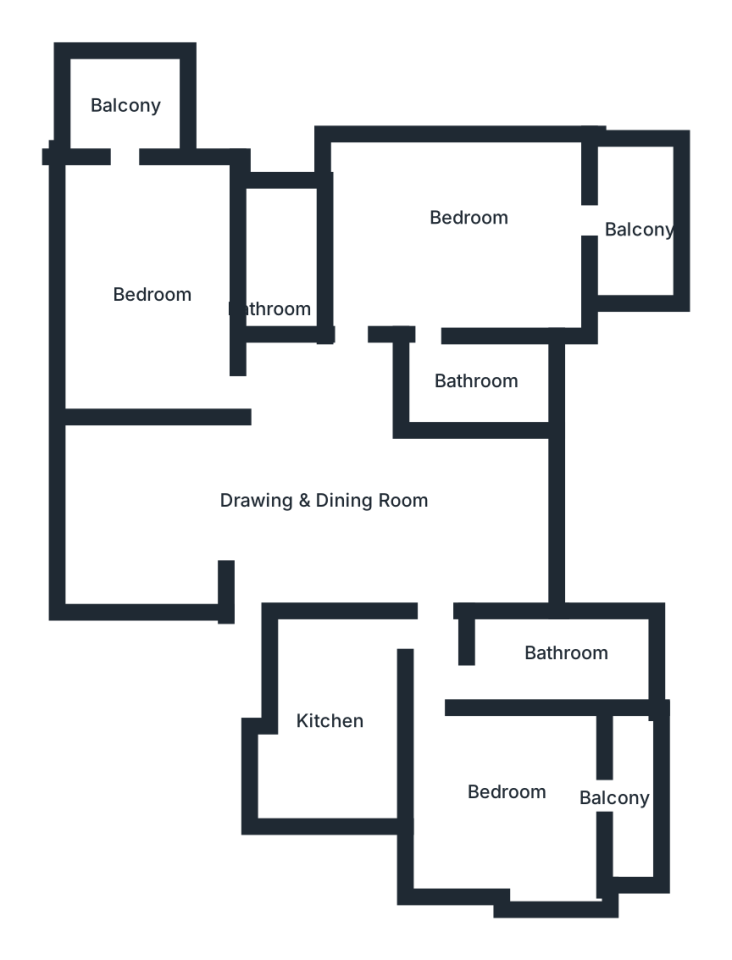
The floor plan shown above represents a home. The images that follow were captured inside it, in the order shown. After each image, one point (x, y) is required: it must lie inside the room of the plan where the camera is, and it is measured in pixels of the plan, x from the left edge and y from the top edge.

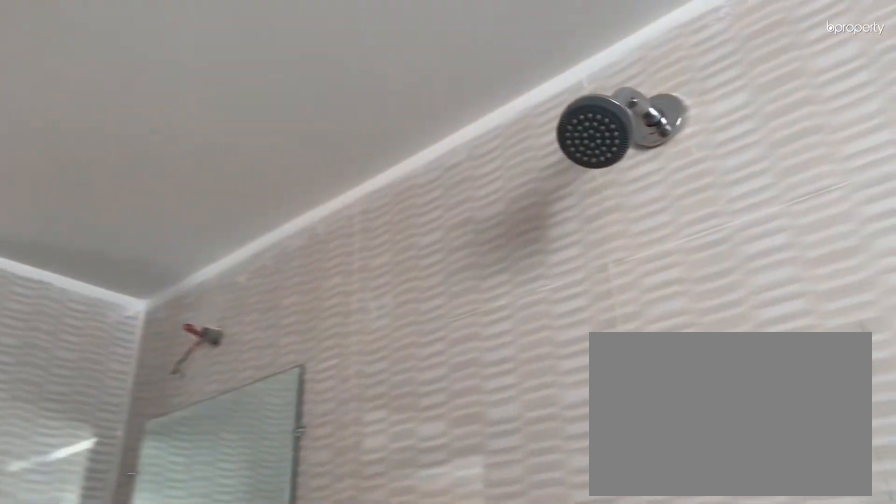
(542, 654)
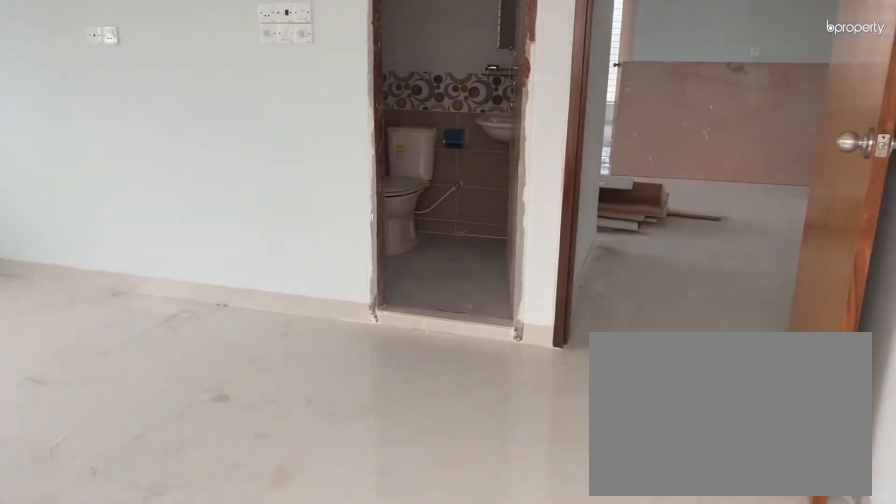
(455, 252)
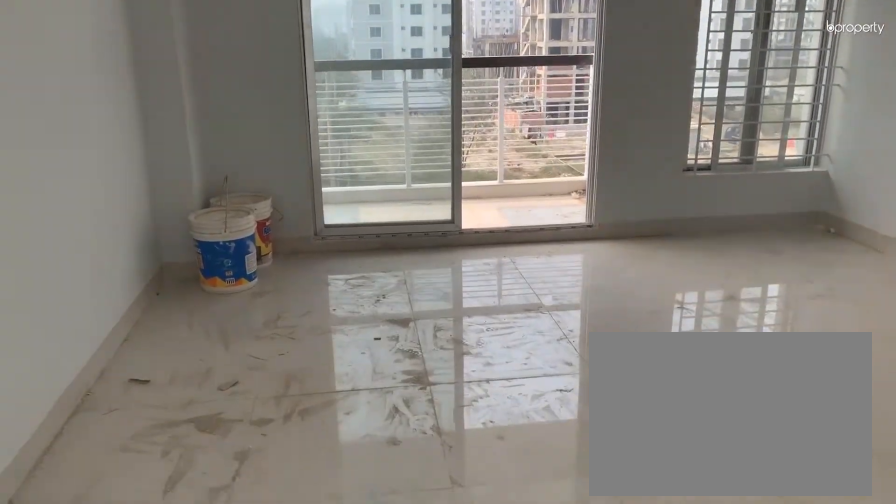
(444, 261)
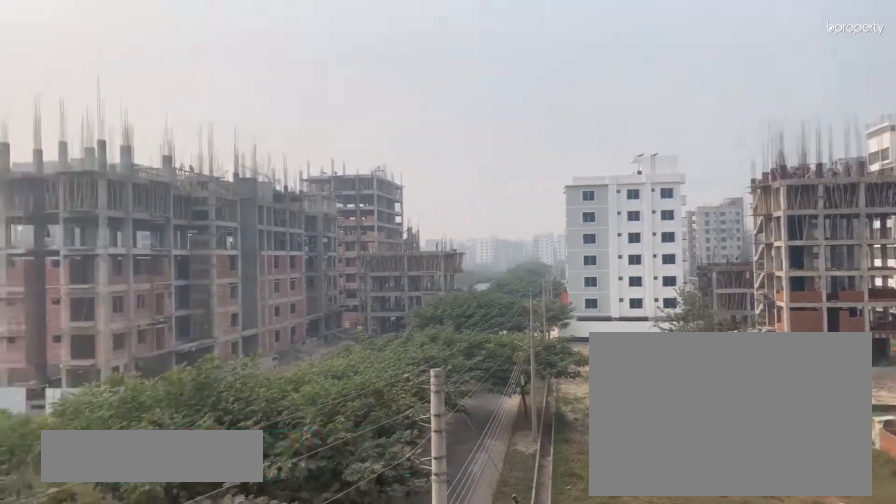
(640, 227)
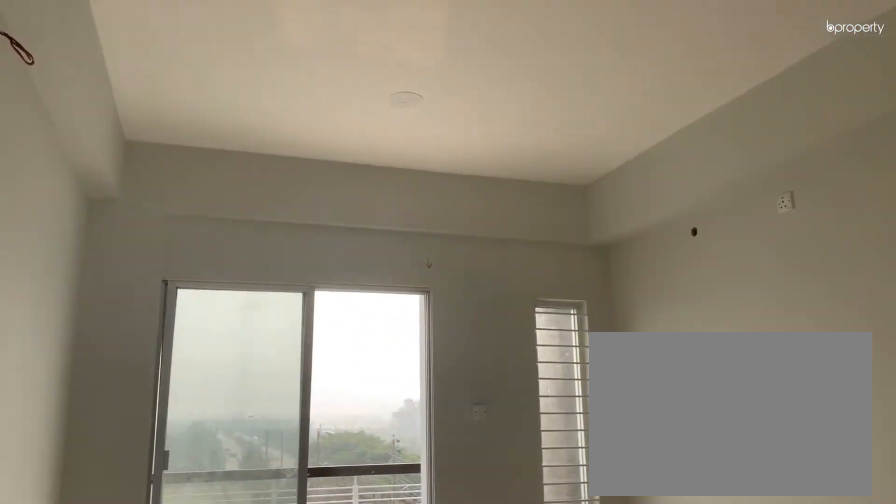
(161, 286)
